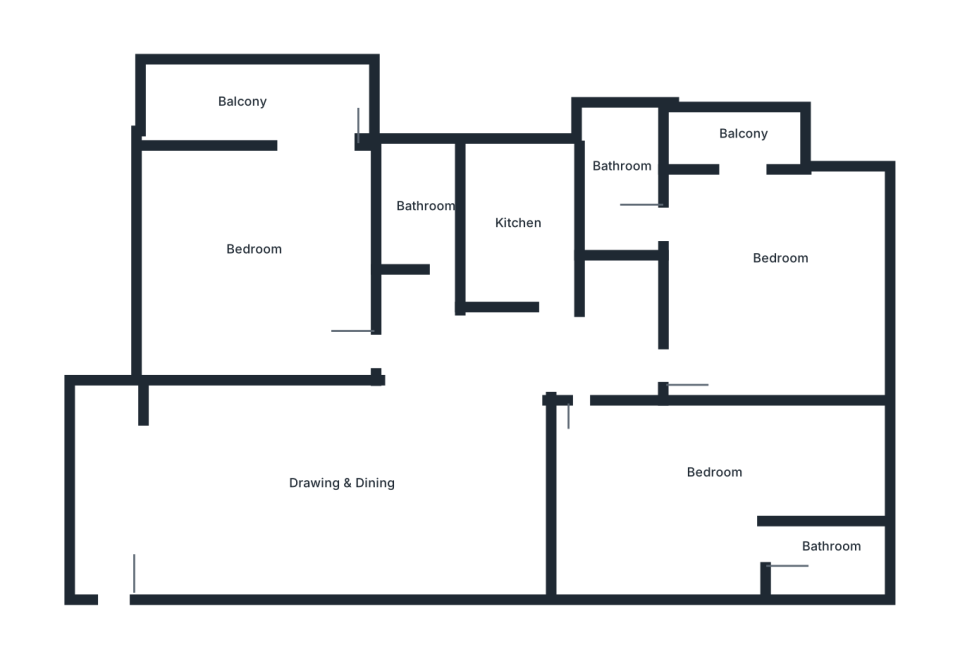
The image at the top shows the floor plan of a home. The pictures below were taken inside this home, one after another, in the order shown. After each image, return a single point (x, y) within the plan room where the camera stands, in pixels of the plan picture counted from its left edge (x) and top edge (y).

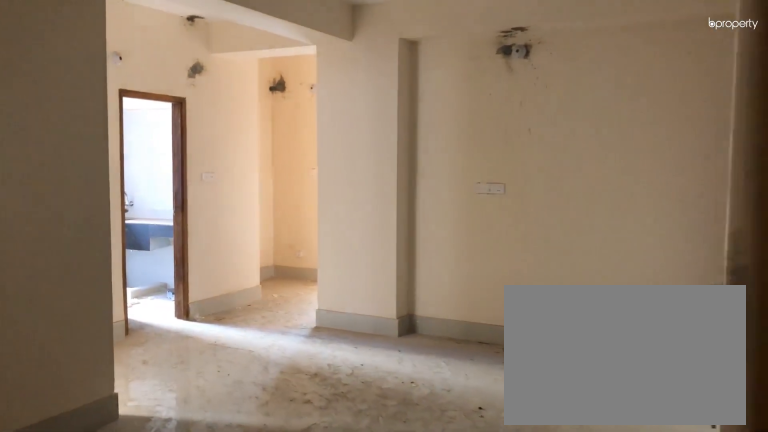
(112, 585)
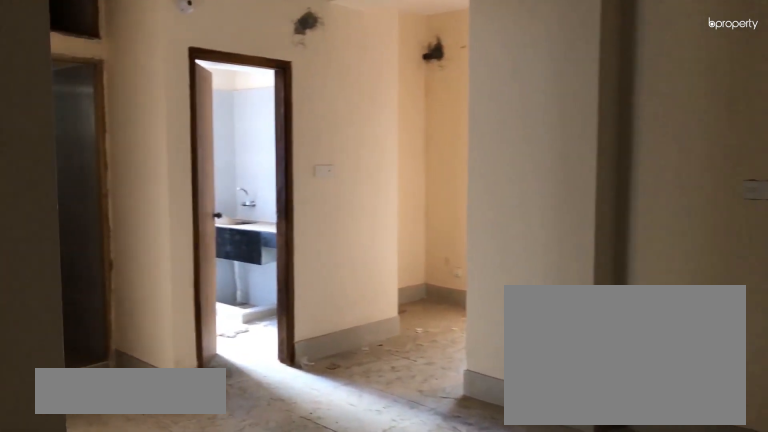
(309, 477)
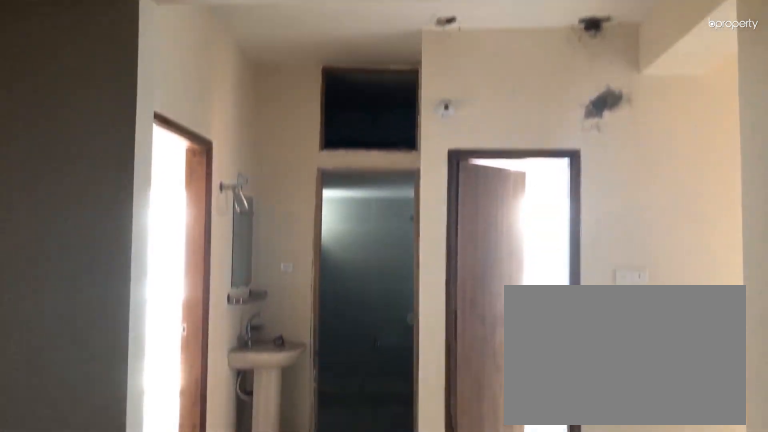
(310, 477)
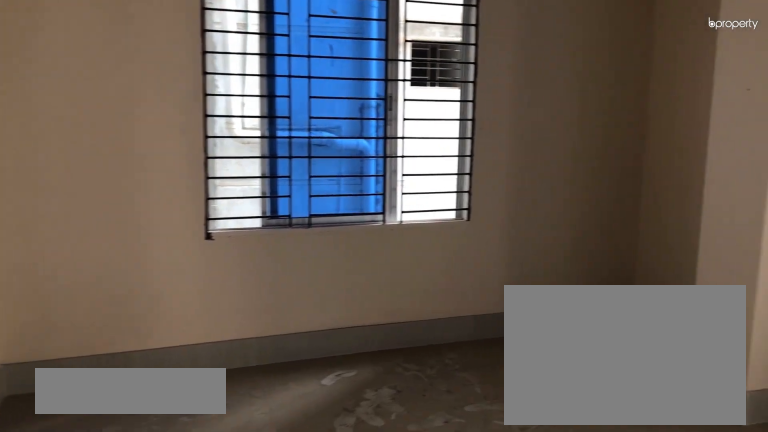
(259, 257)
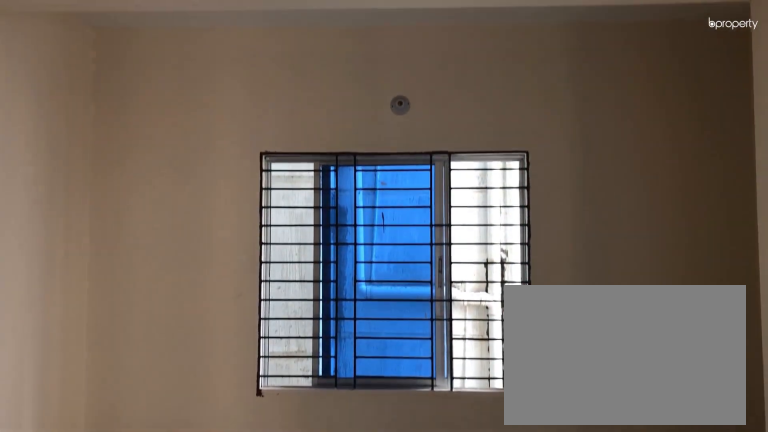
(259, 257)
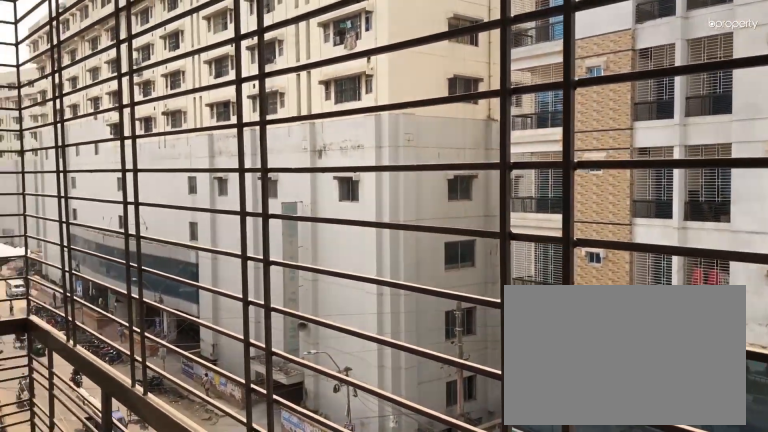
(255, 103)
